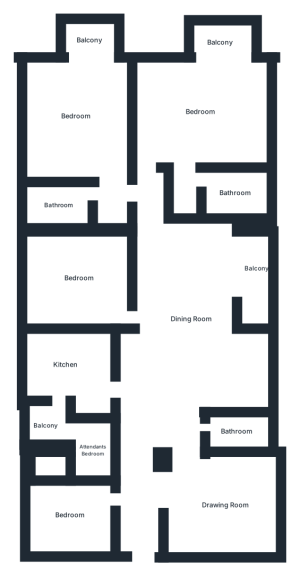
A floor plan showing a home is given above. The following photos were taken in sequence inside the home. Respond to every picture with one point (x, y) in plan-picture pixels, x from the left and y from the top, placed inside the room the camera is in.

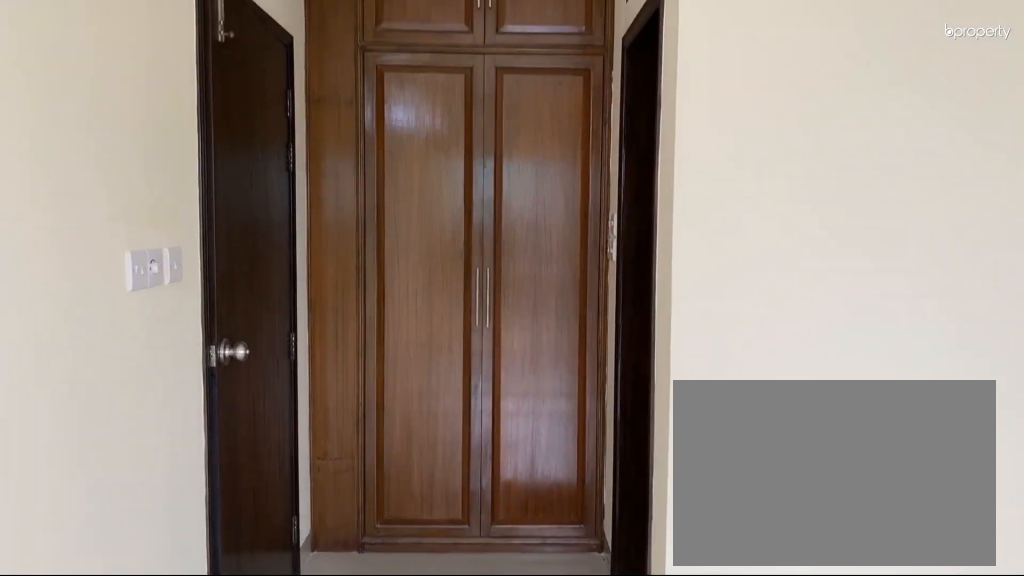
(75, 120)
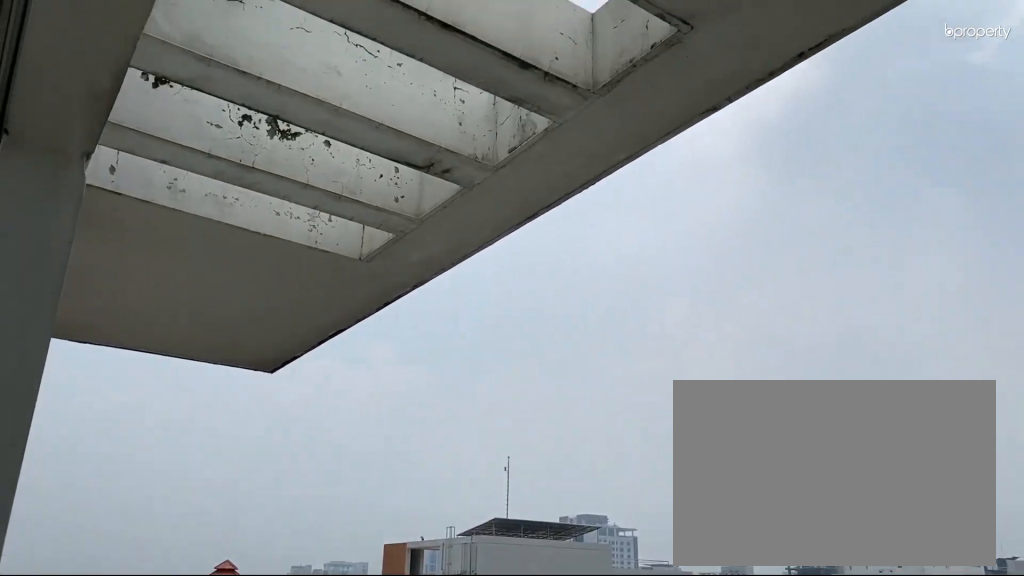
(90, 40)
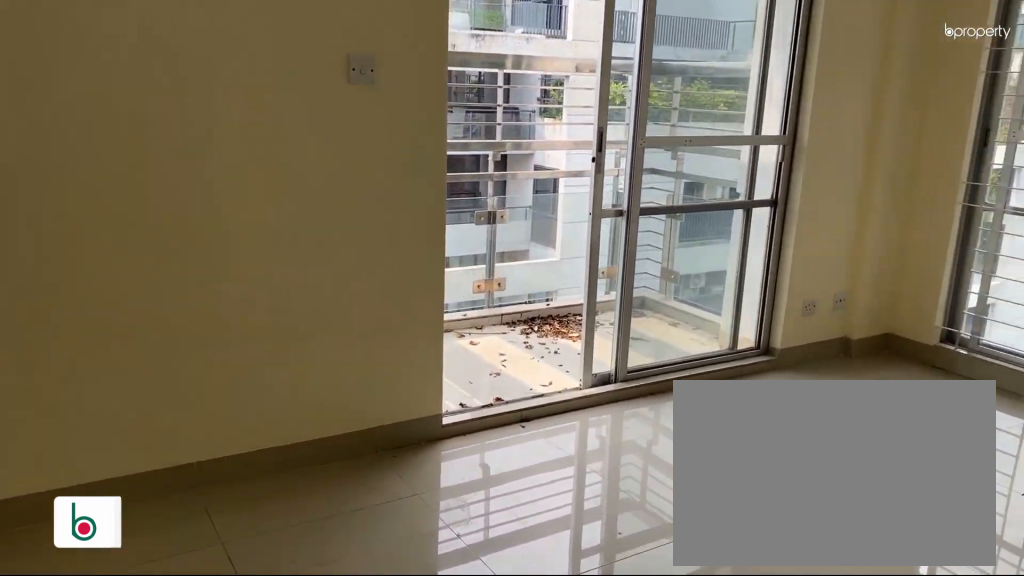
(200, 111)
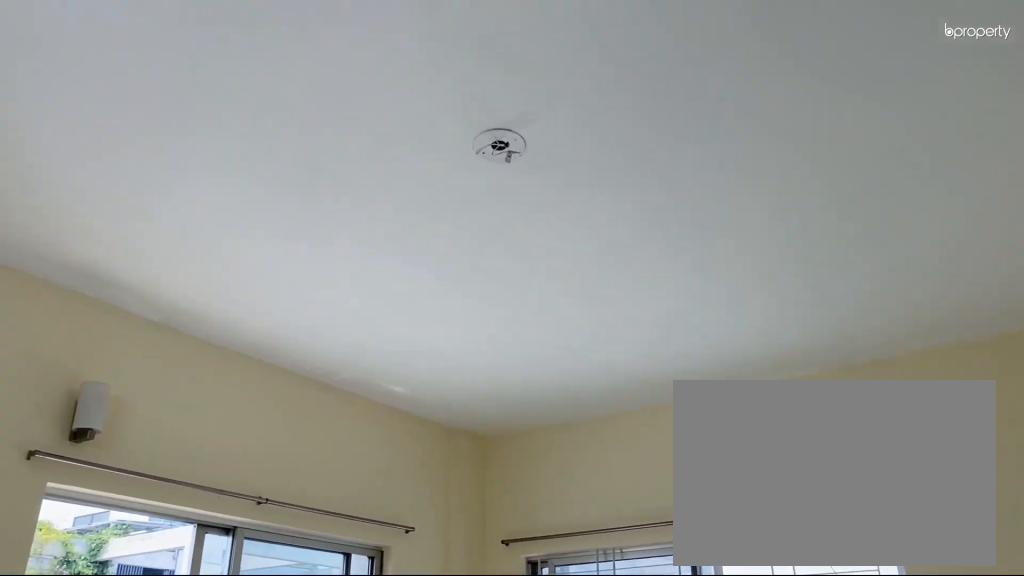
(200, 111)
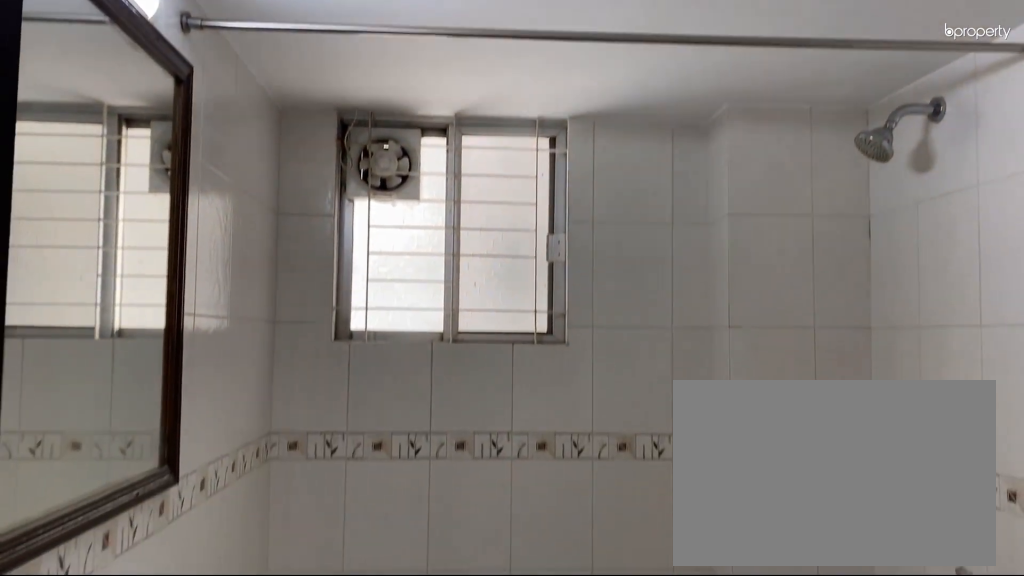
(233, 192)
